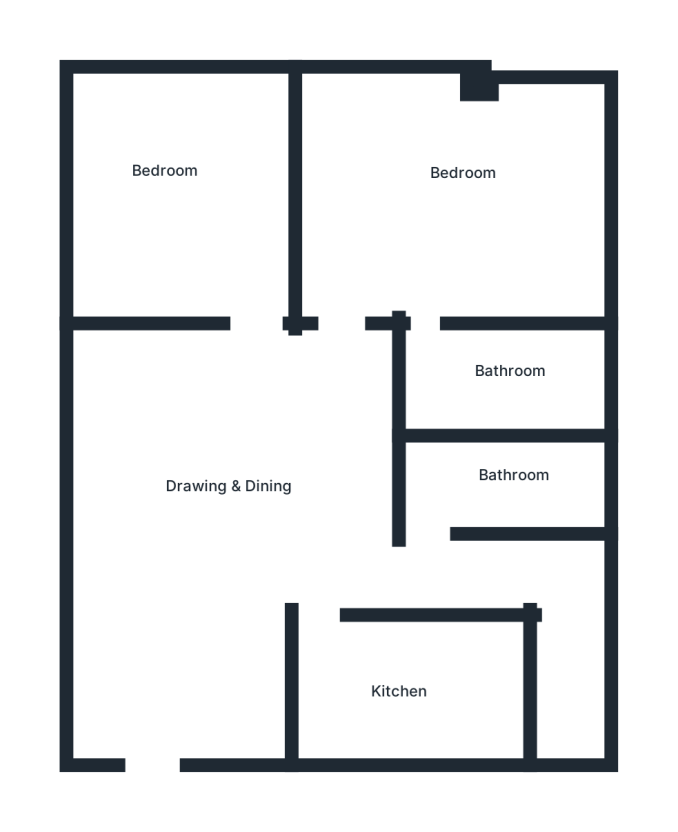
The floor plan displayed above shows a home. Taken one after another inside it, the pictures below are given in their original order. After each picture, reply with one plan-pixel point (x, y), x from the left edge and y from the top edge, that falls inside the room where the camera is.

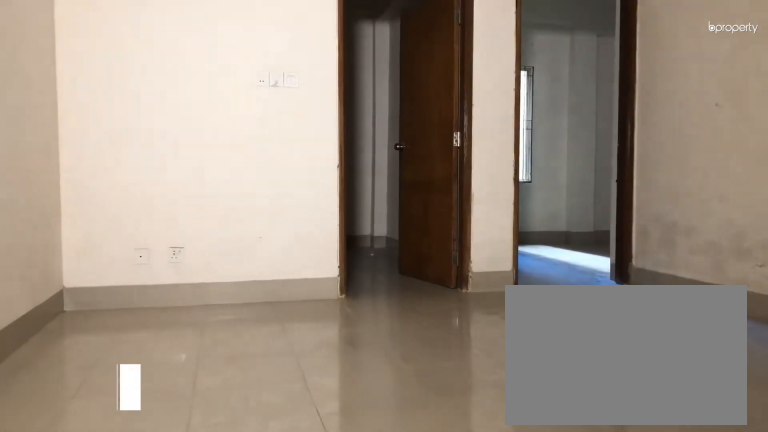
(236, 491)
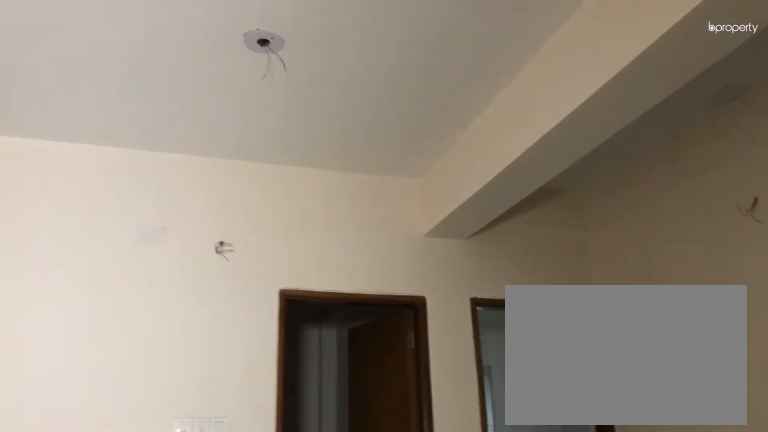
(236, 491)
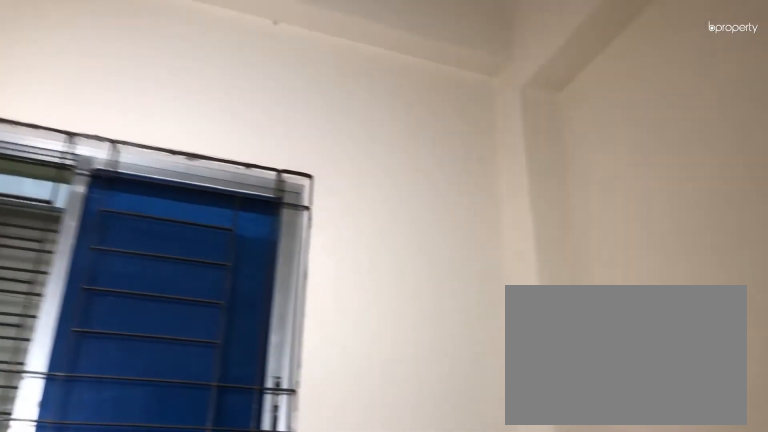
(186, 202)
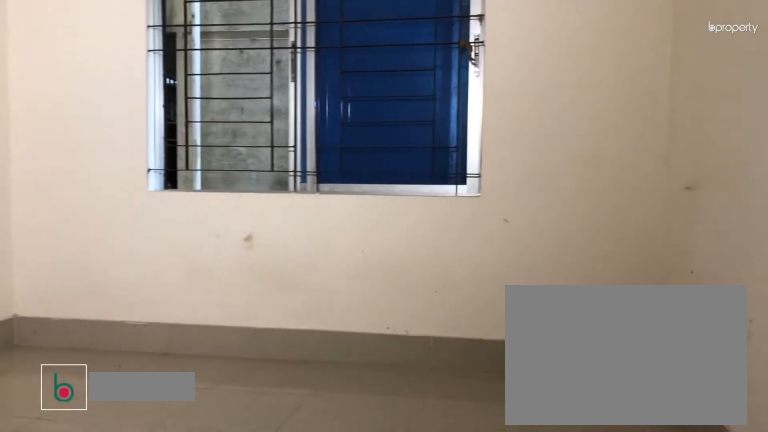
(441, 214)
